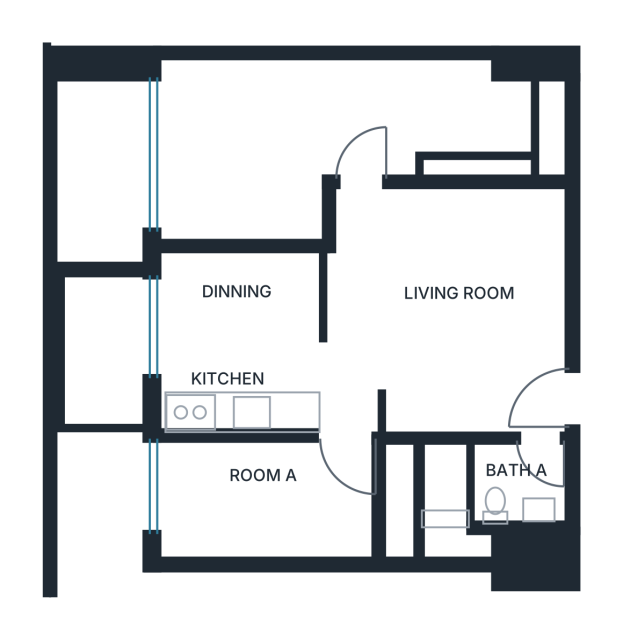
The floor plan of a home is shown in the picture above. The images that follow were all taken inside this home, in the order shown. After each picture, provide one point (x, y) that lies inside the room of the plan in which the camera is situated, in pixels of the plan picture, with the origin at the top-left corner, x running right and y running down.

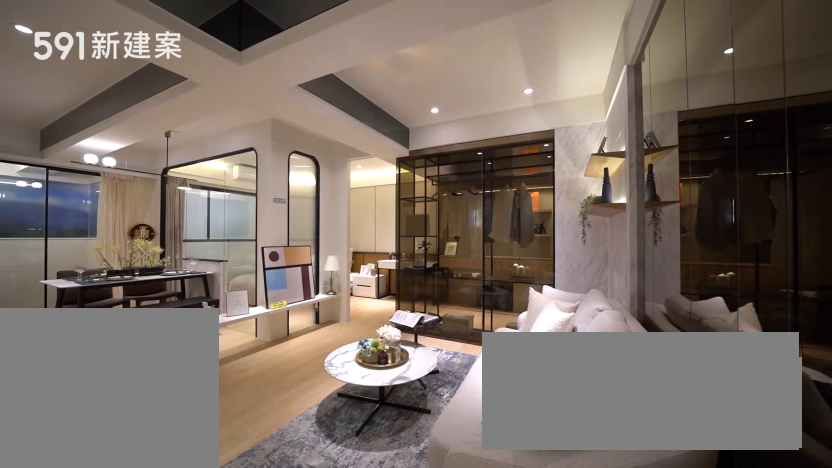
(453, 280)
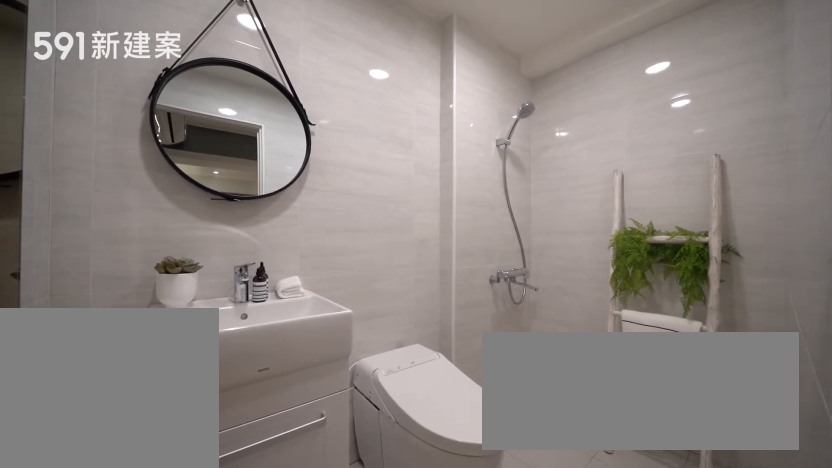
(490, 502)
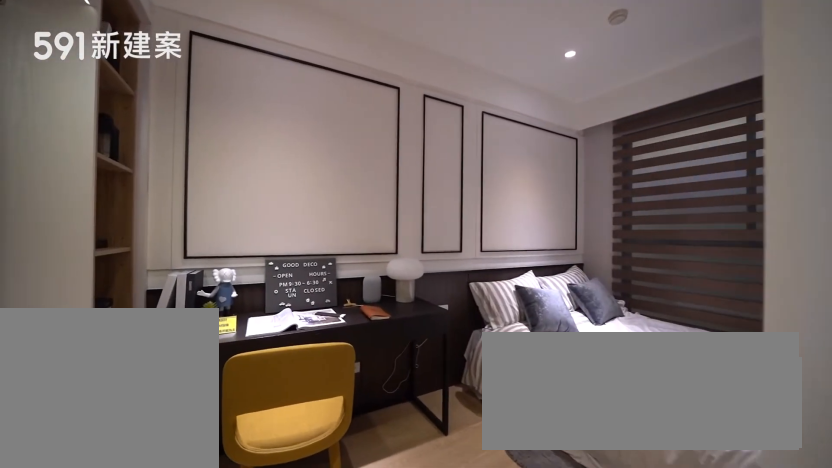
(285, 501)
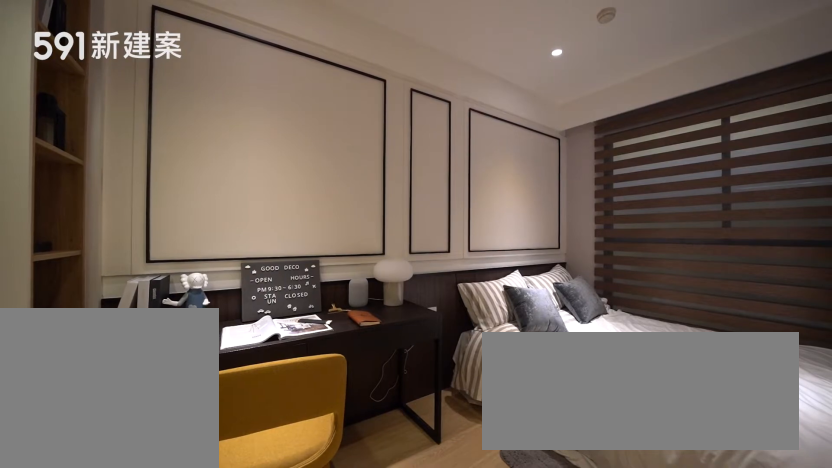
(285, 501)
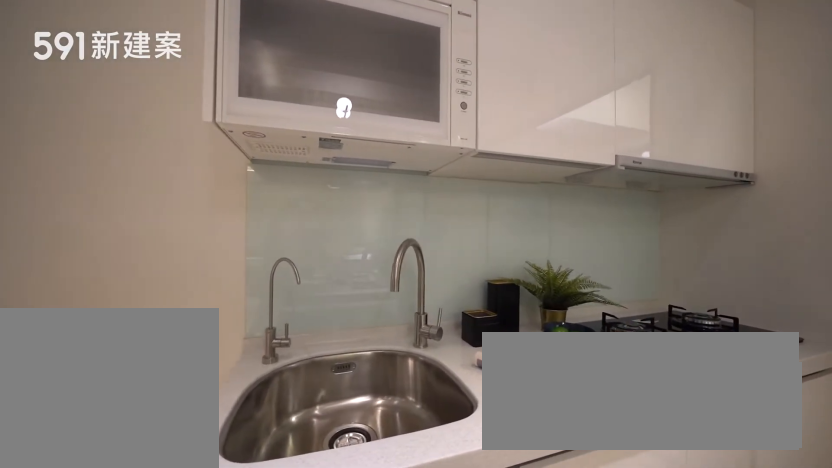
(233, 392)
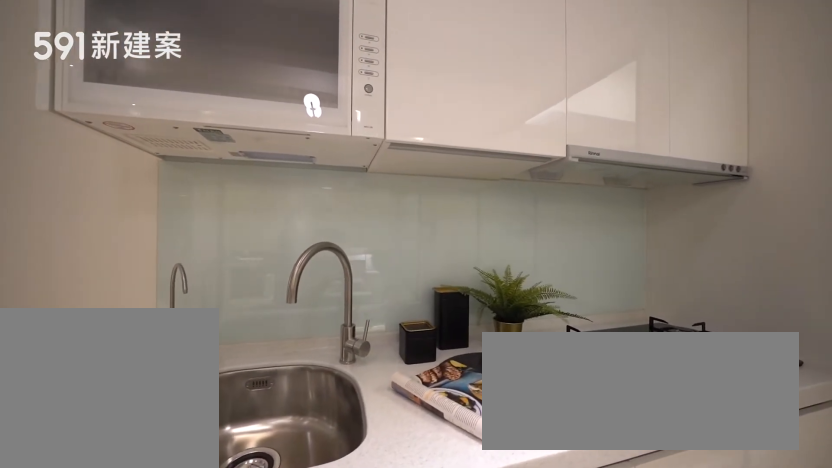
(233, 392)
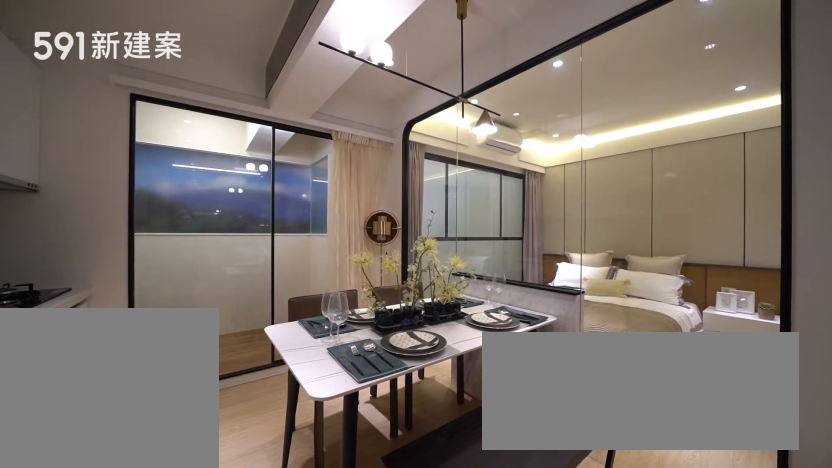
(238, 306)
